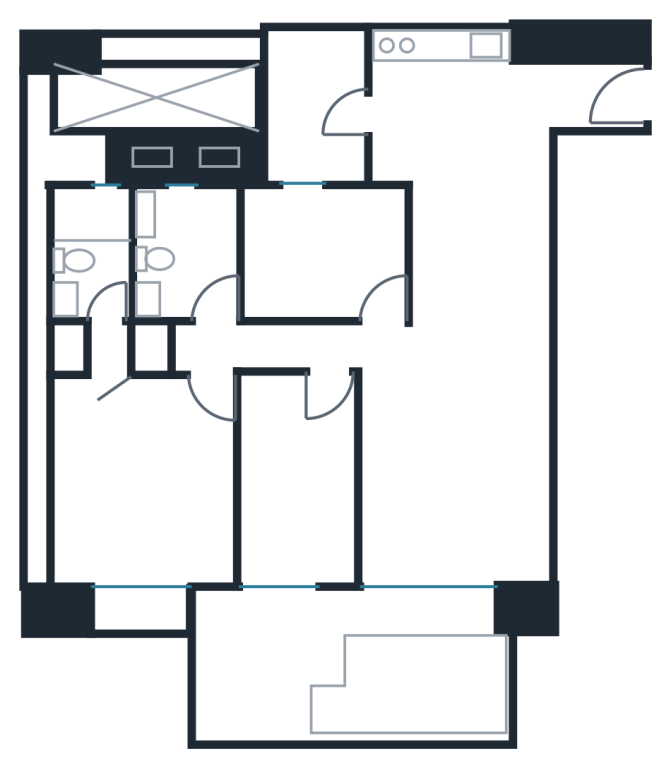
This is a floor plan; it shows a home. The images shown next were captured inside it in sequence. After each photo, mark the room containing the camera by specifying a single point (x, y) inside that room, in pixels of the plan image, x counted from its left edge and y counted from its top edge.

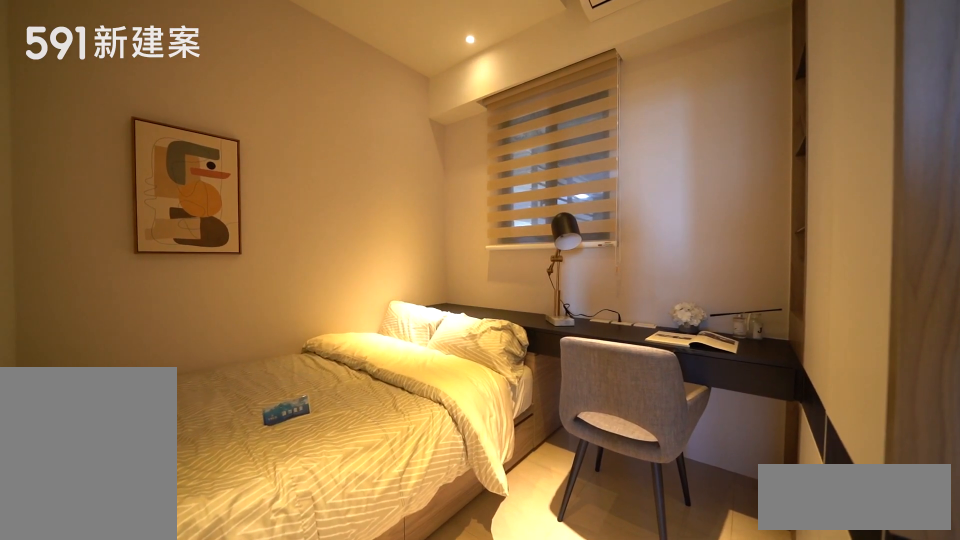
(325, 253)
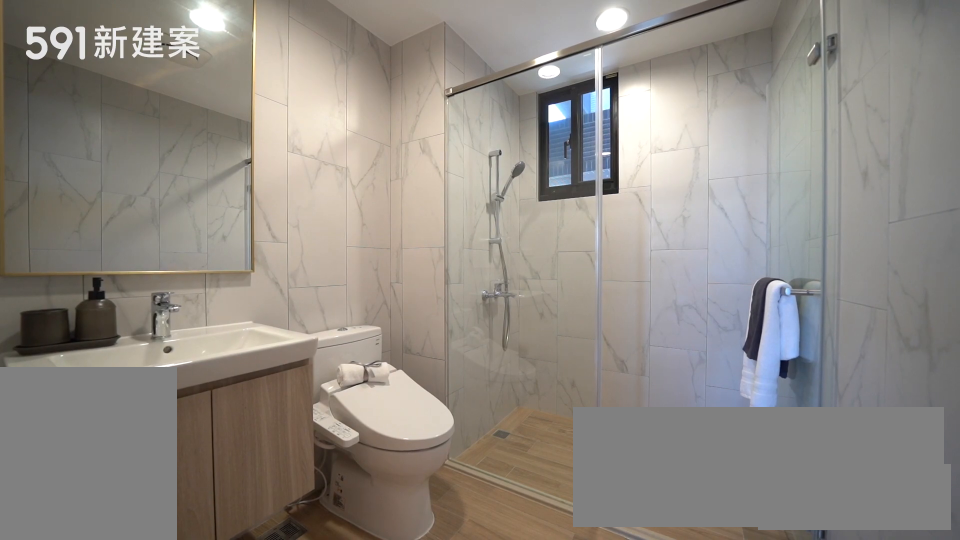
(183, 254)
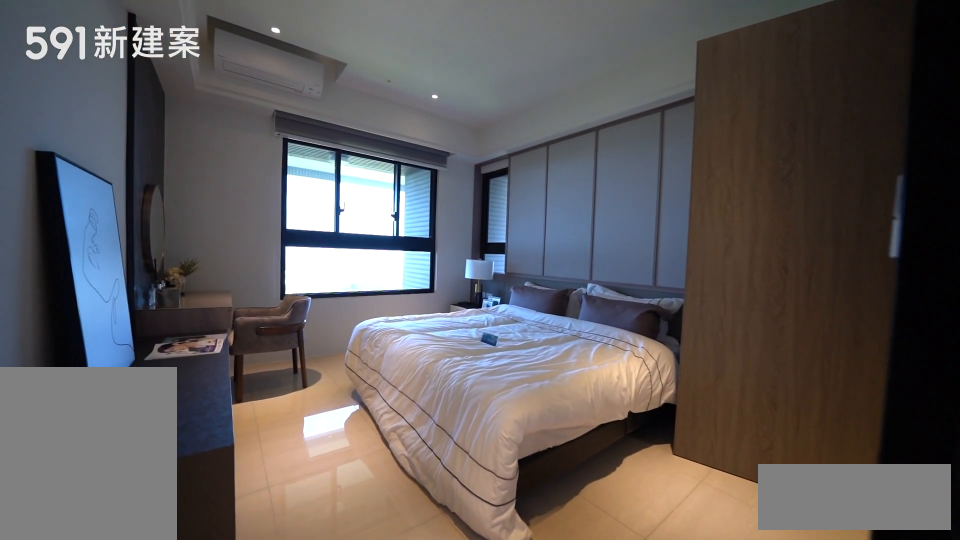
(143, 481)
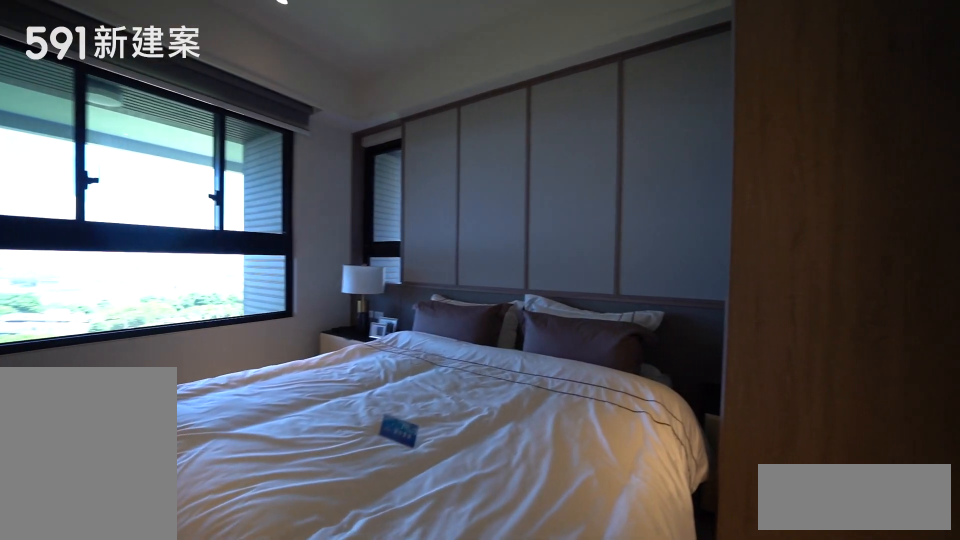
(143, 481)
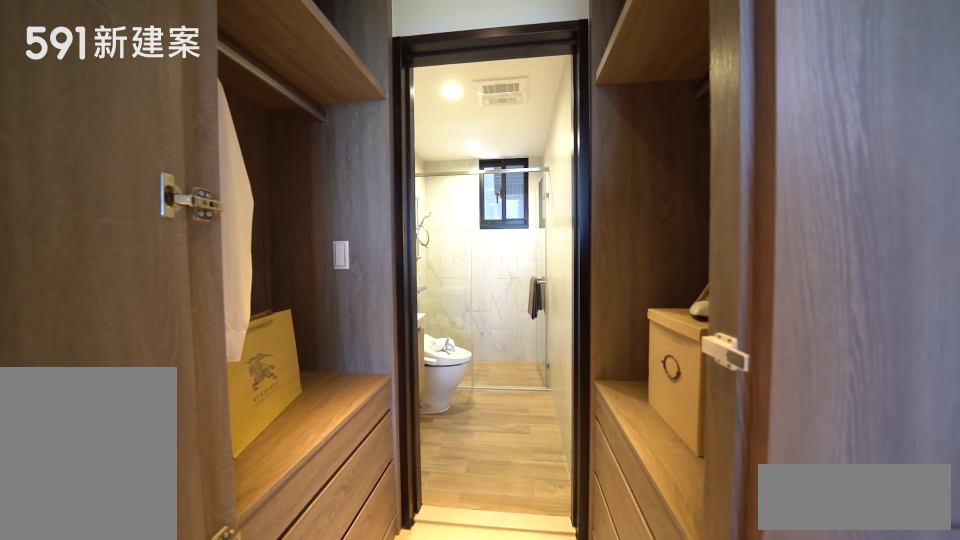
(107, 345)
